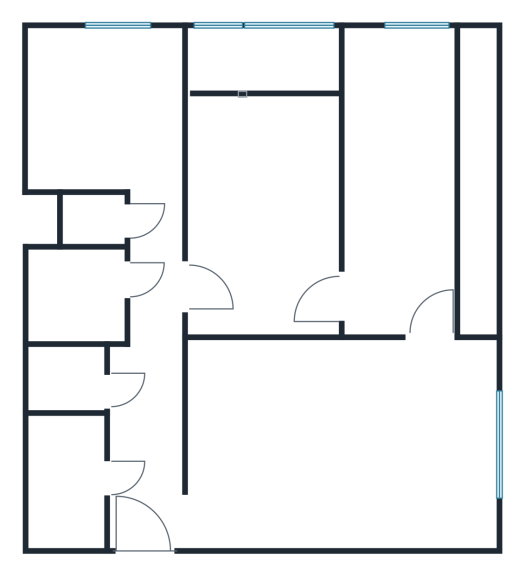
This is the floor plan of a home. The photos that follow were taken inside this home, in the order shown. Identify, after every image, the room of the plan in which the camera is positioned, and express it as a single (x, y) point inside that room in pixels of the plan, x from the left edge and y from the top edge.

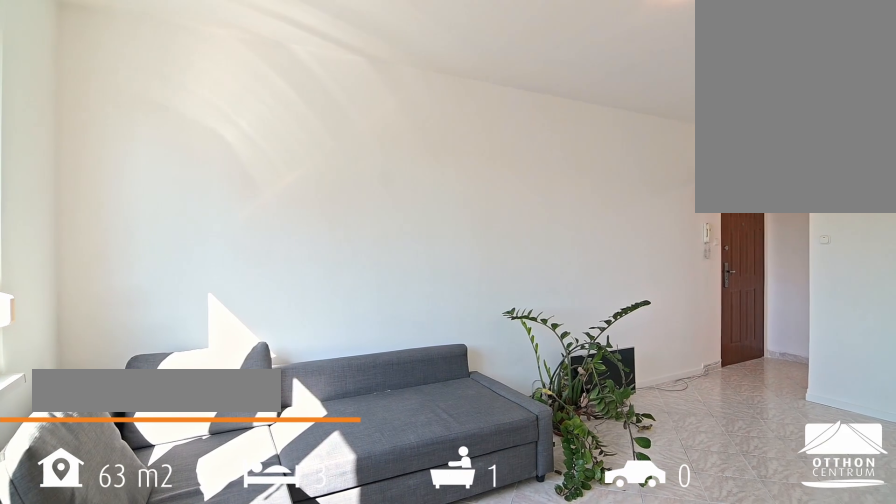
(343, 447)
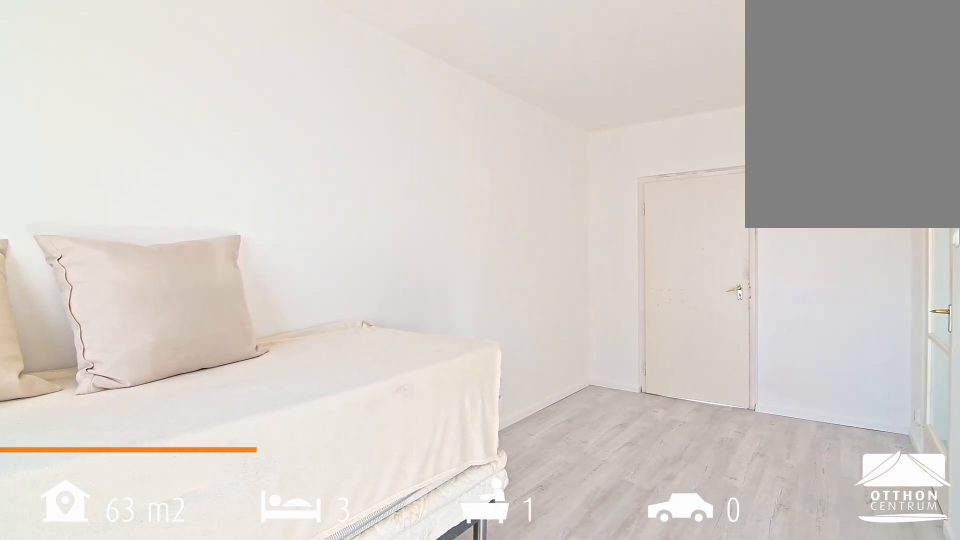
(404, 197)
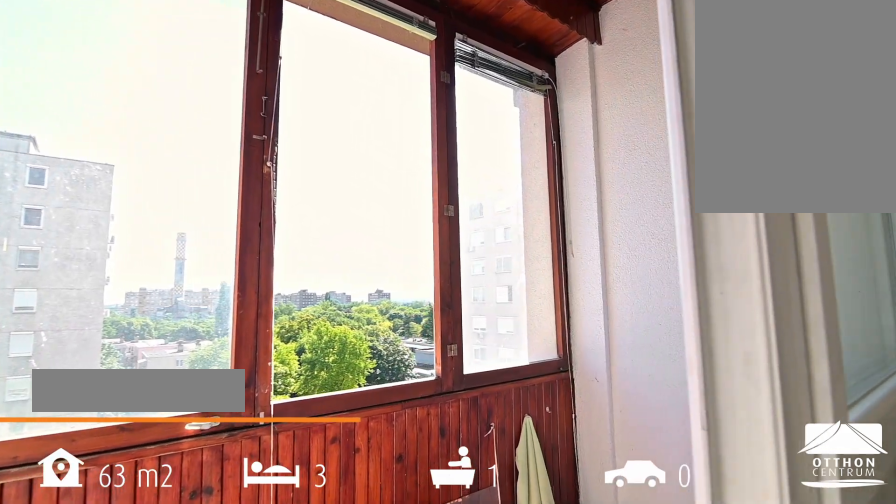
(265, 62)
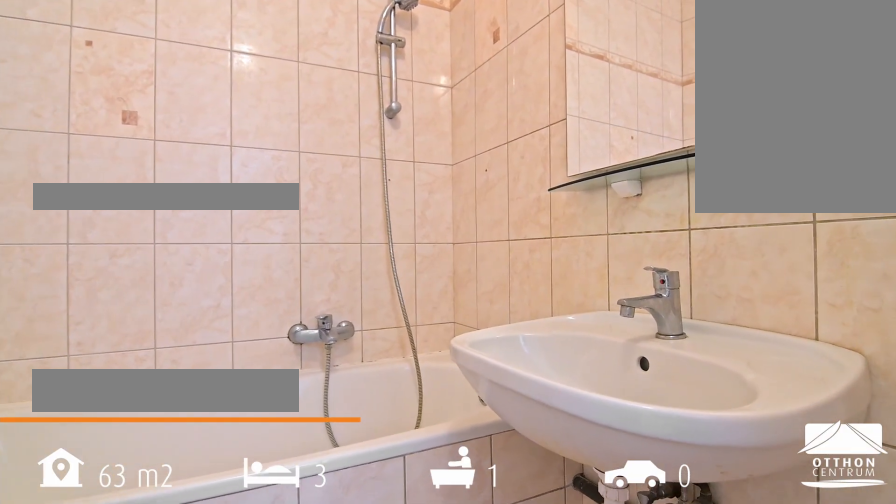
(81, 295)
